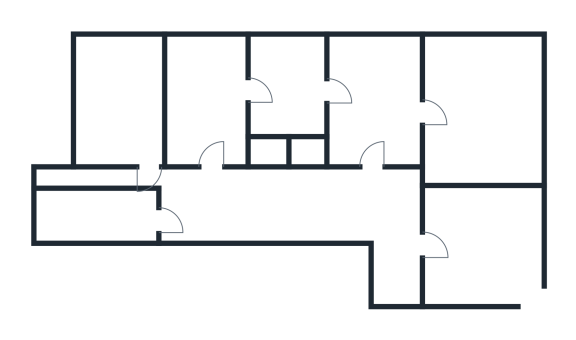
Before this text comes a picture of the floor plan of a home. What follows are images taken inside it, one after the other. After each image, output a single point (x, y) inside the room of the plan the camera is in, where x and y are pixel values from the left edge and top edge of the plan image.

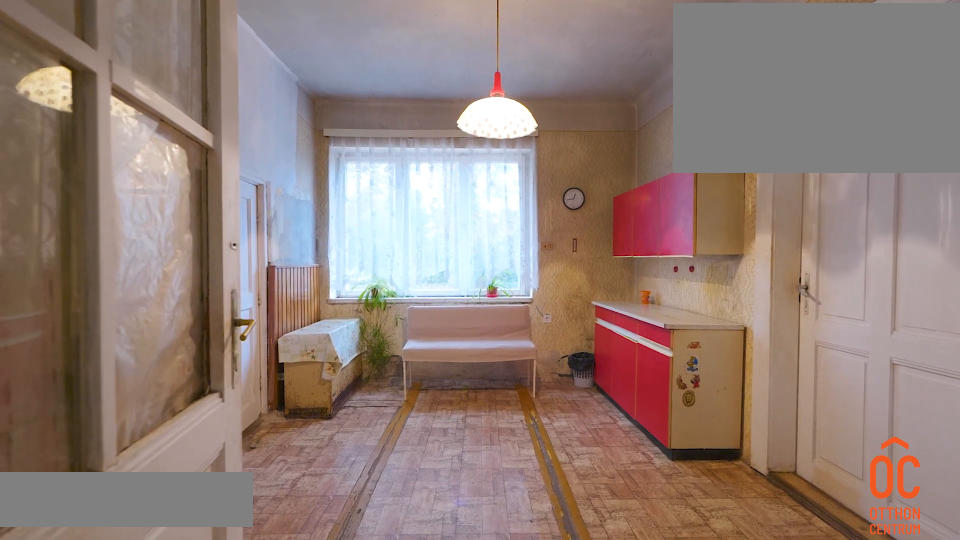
(370, 99)
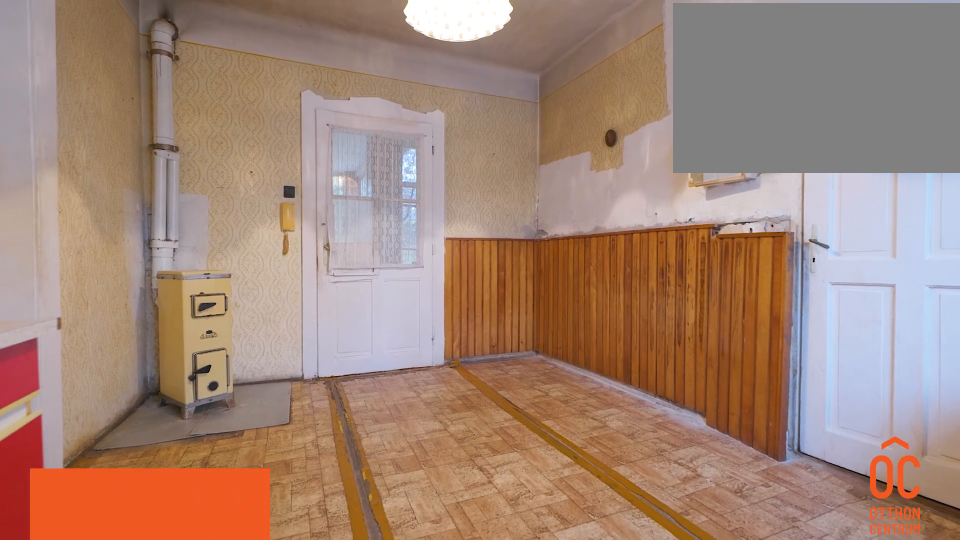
(370, 99)
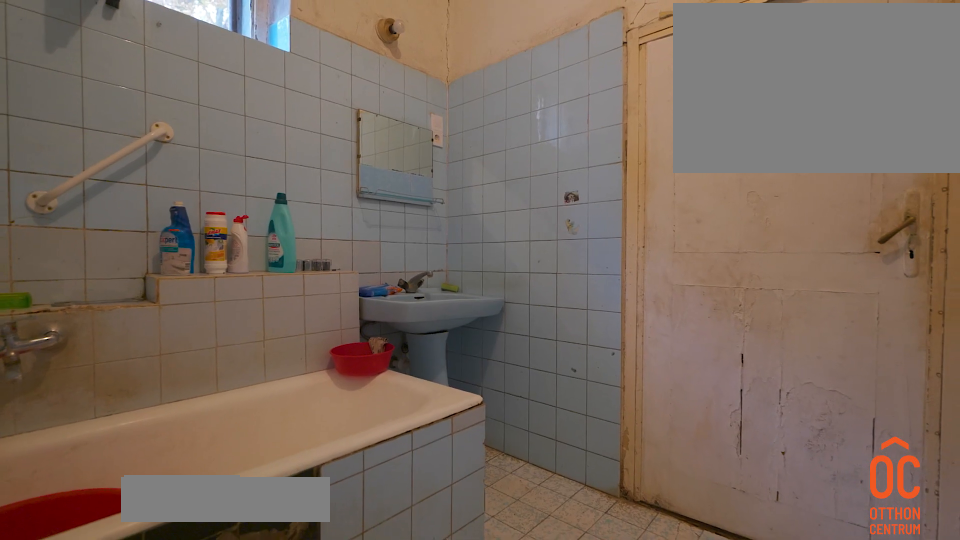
(293, 99)
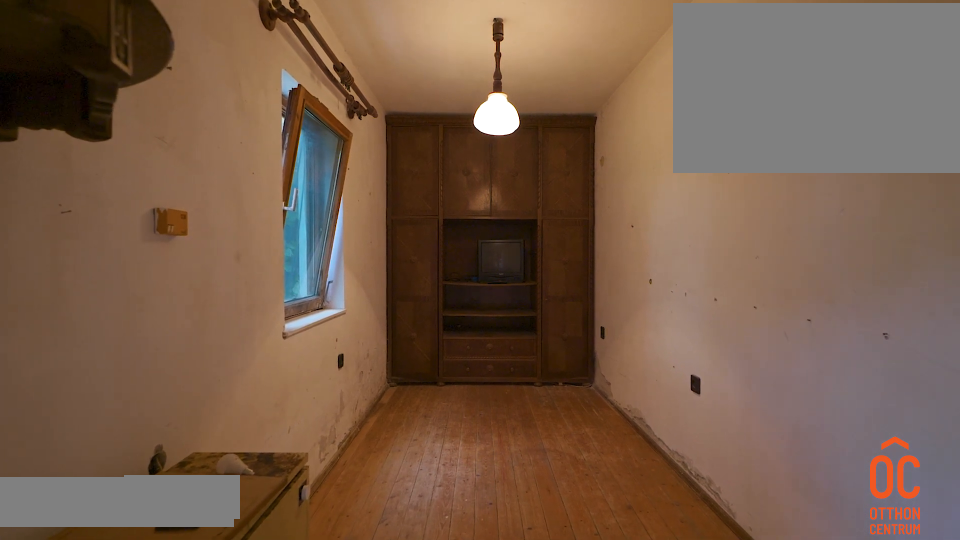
(97, 217)
